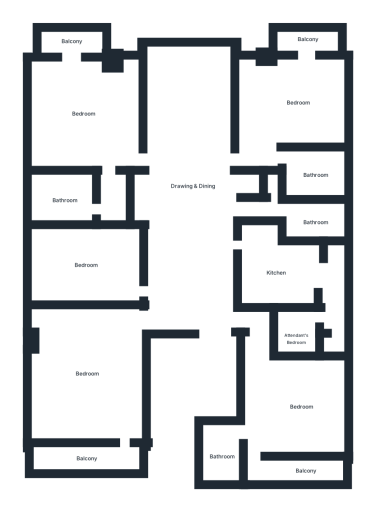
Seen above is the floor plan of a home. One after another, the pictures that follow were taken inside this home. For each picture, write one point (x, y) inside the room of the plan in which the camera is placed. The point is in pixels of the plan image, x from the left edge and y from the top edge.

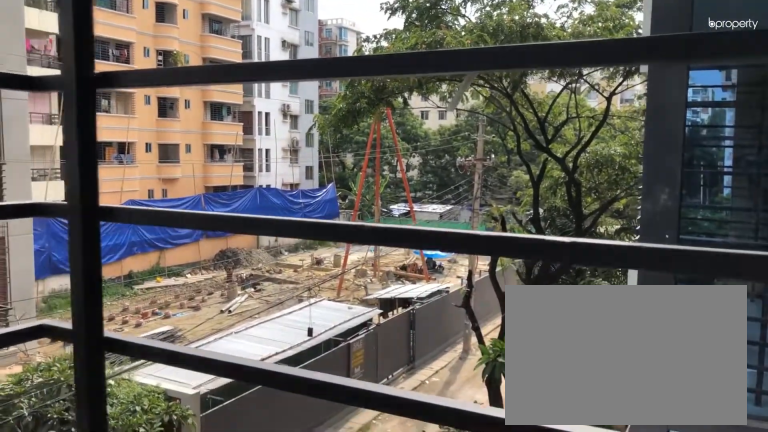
(69, 38)
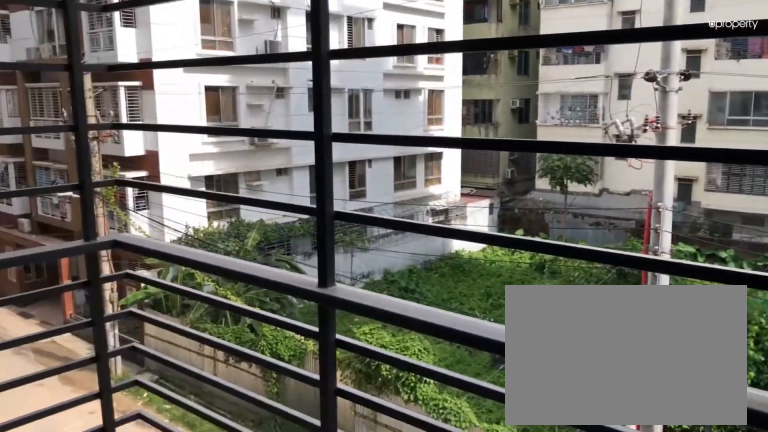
(69, 38)
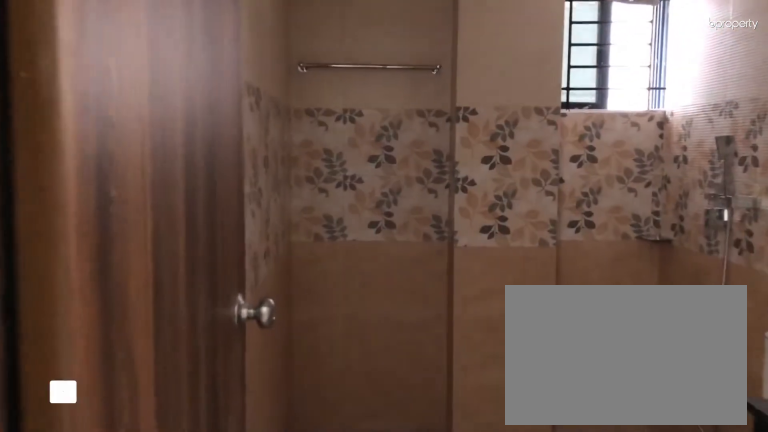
(313, 174)
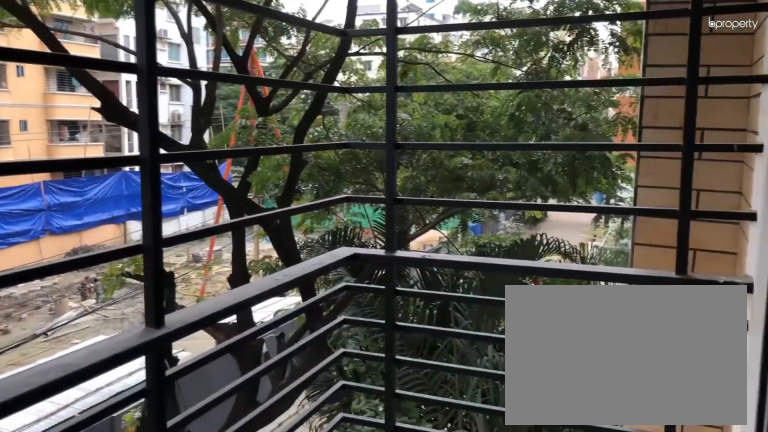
(305, 41)
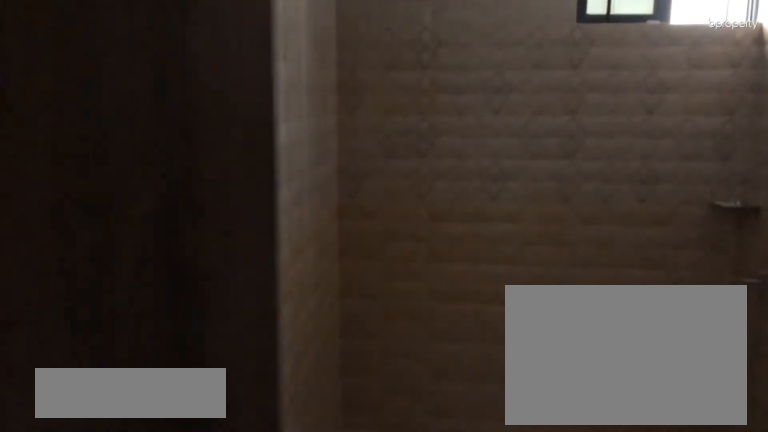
(314, 218)
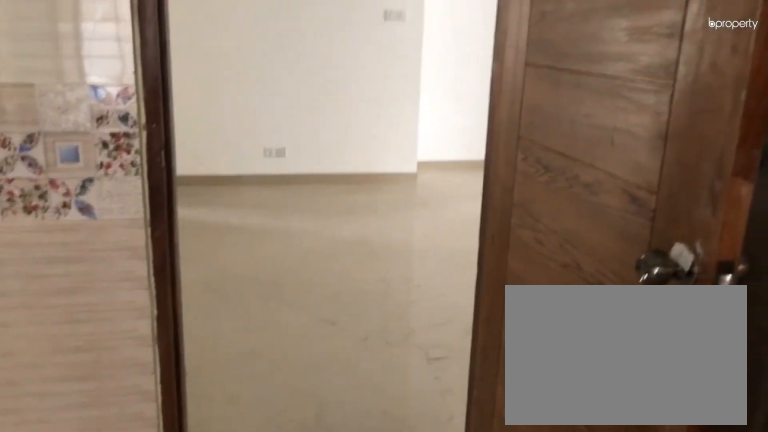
(282, 274)
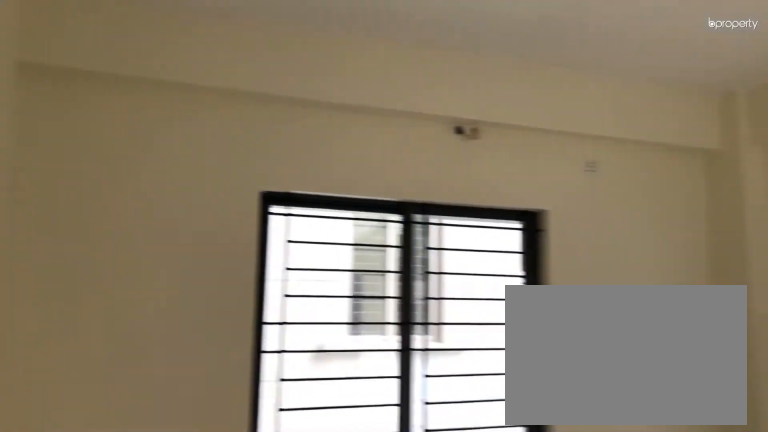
(298, 407)
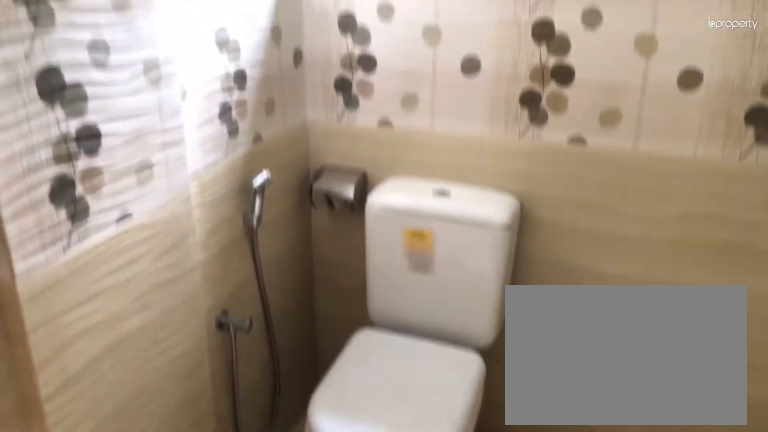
(220, 456)
